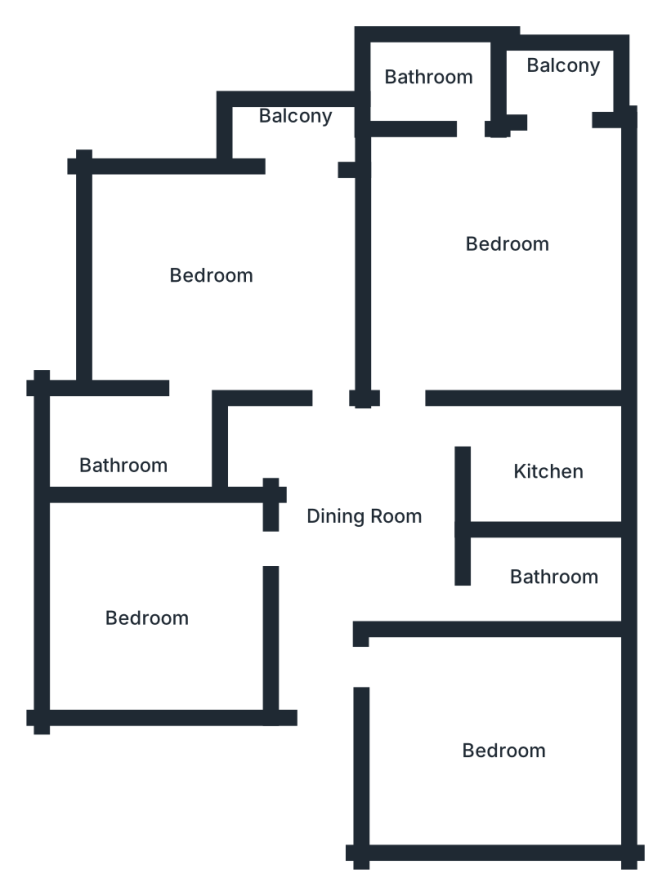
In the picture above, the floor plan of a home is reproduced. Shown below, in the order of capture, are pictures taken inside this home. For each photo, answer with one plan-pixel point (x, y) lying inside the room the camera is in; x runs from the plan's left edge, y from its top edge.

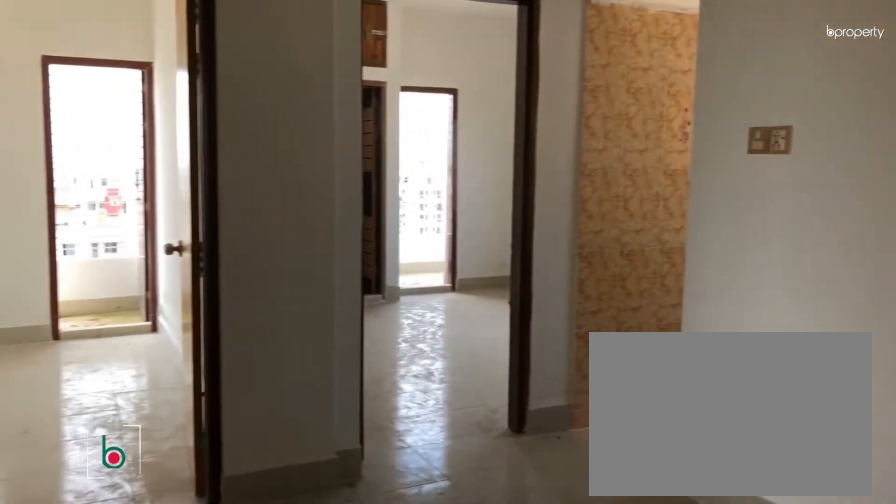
(359, 526)
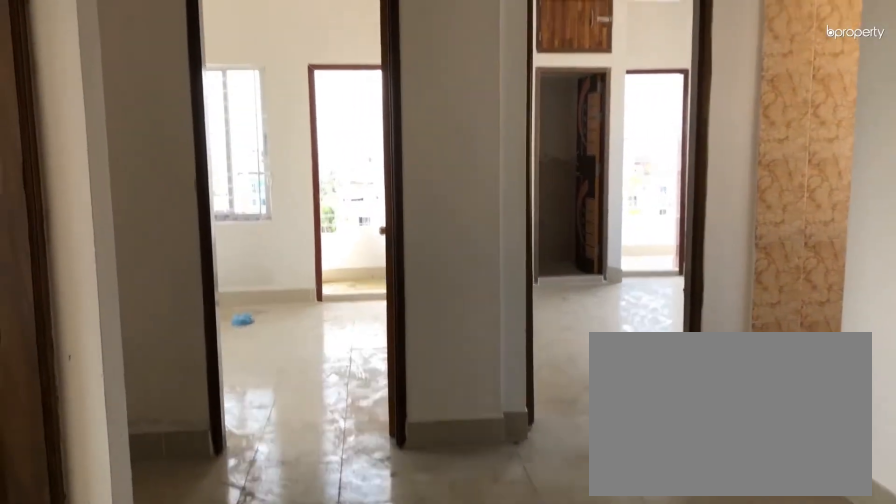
(362, 511)
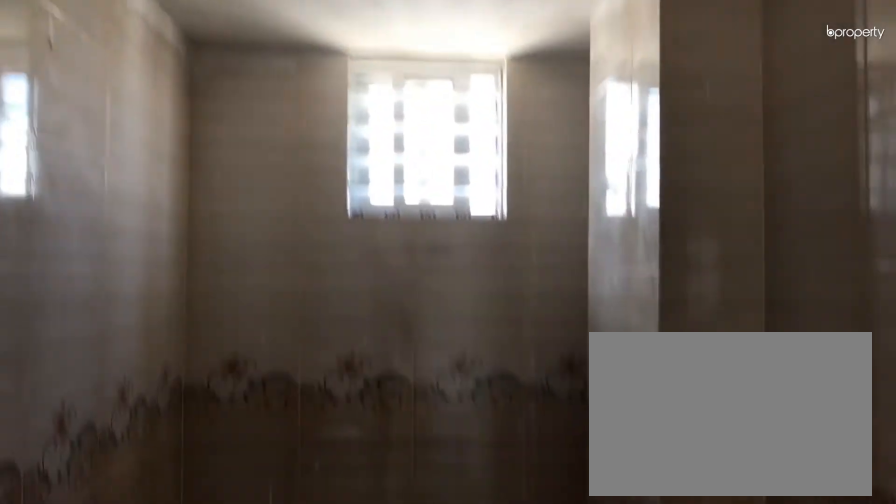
(536, 579)
